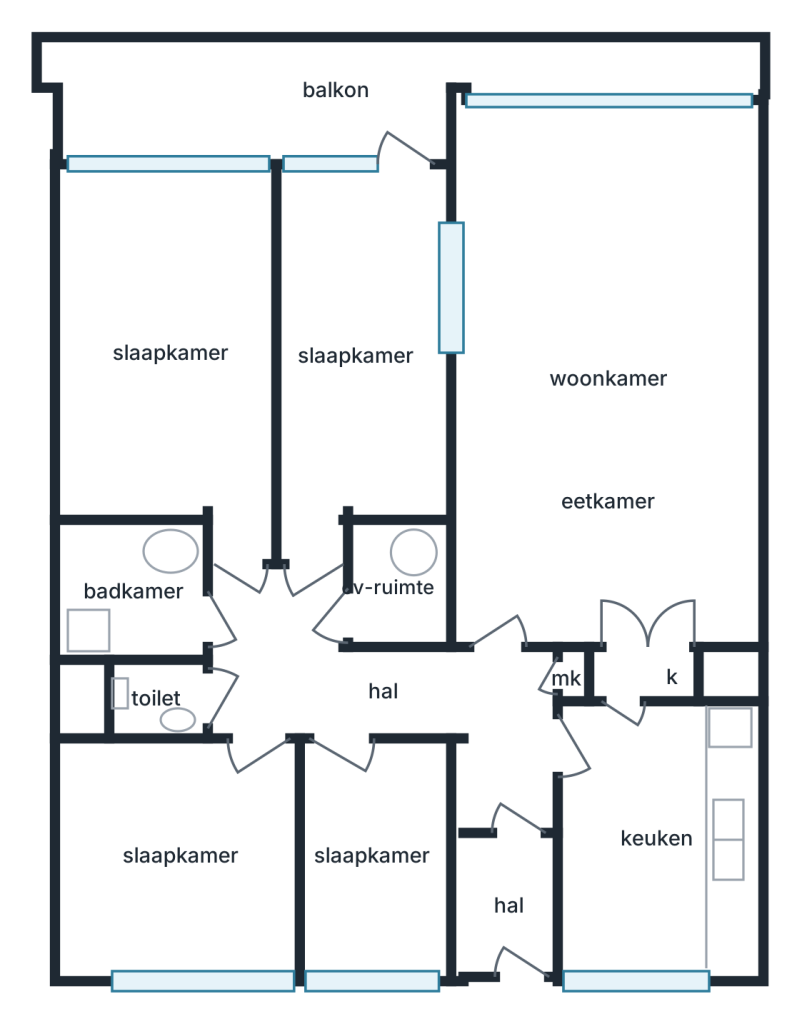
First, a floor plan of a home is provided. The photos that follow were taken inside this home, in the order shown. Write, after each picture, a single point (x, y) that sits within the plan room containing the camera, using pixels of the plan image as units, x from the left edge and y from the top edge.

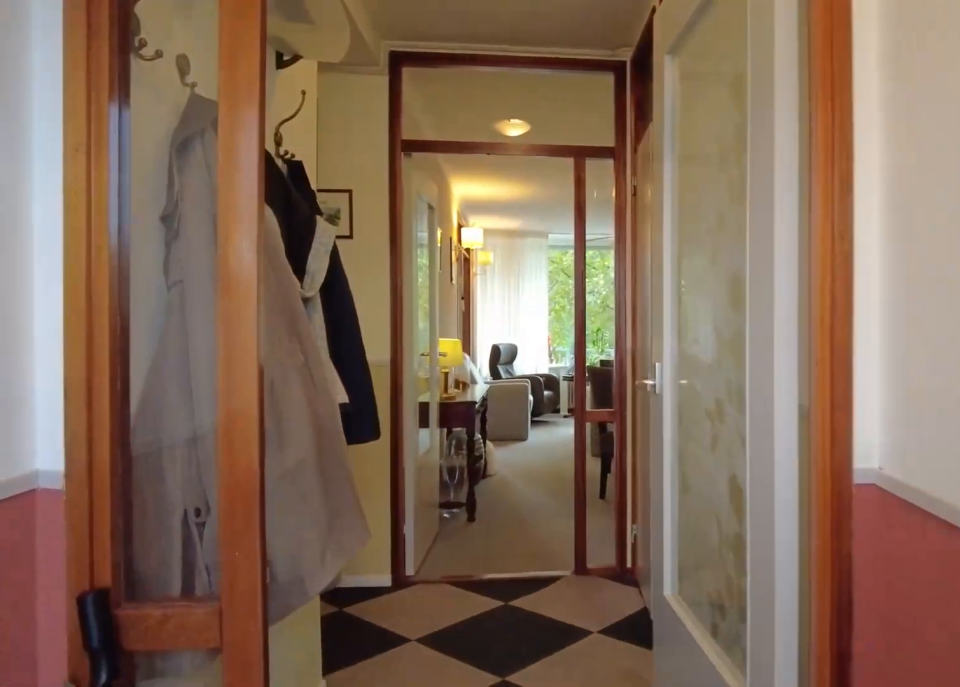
(507, 868)
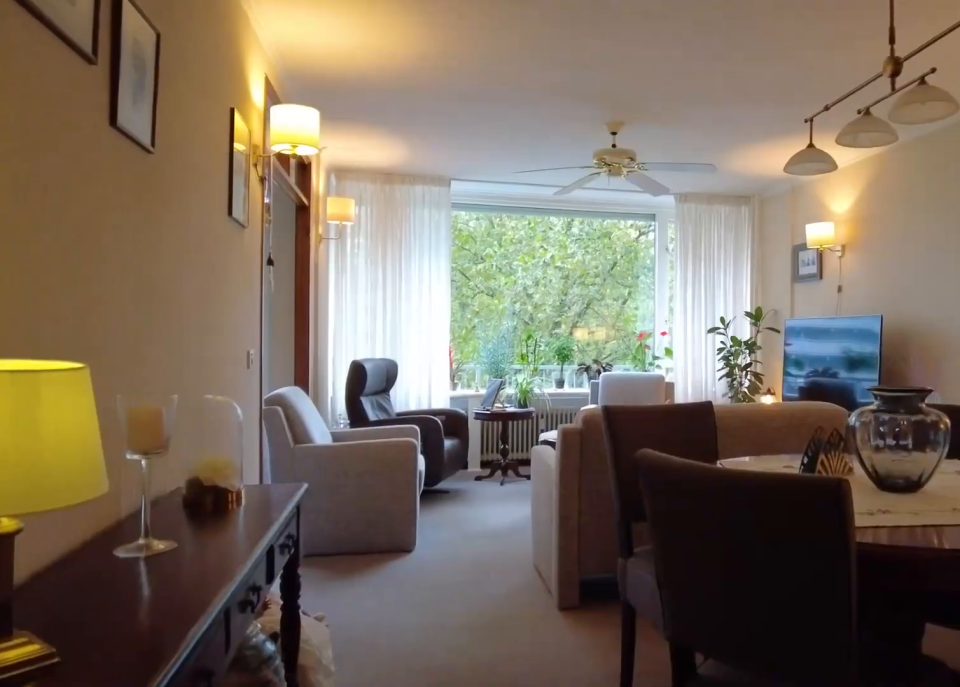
(606, 376)
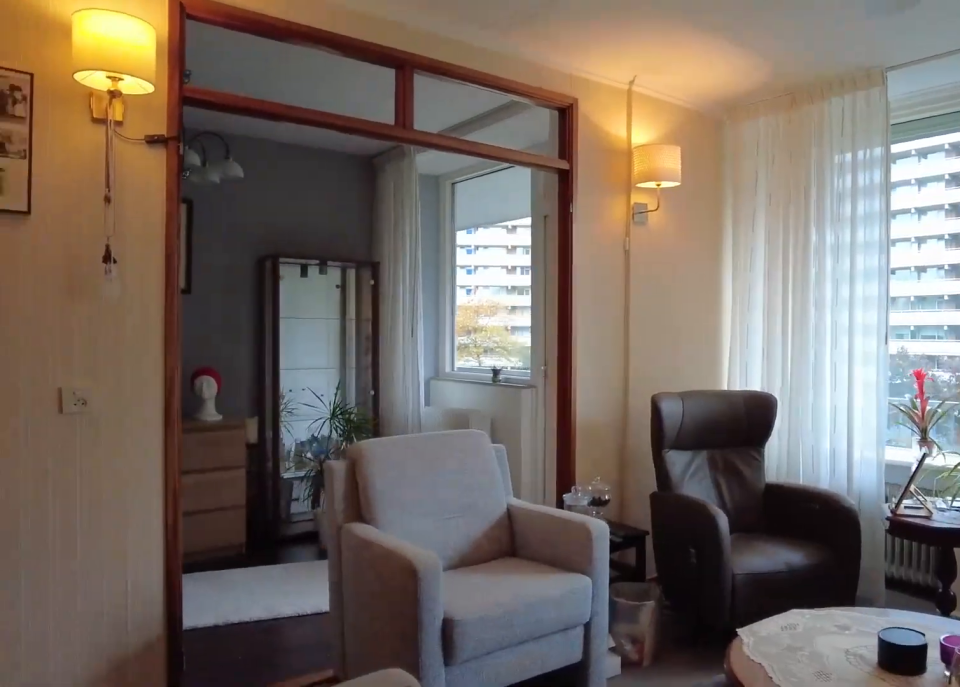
(606, 376)
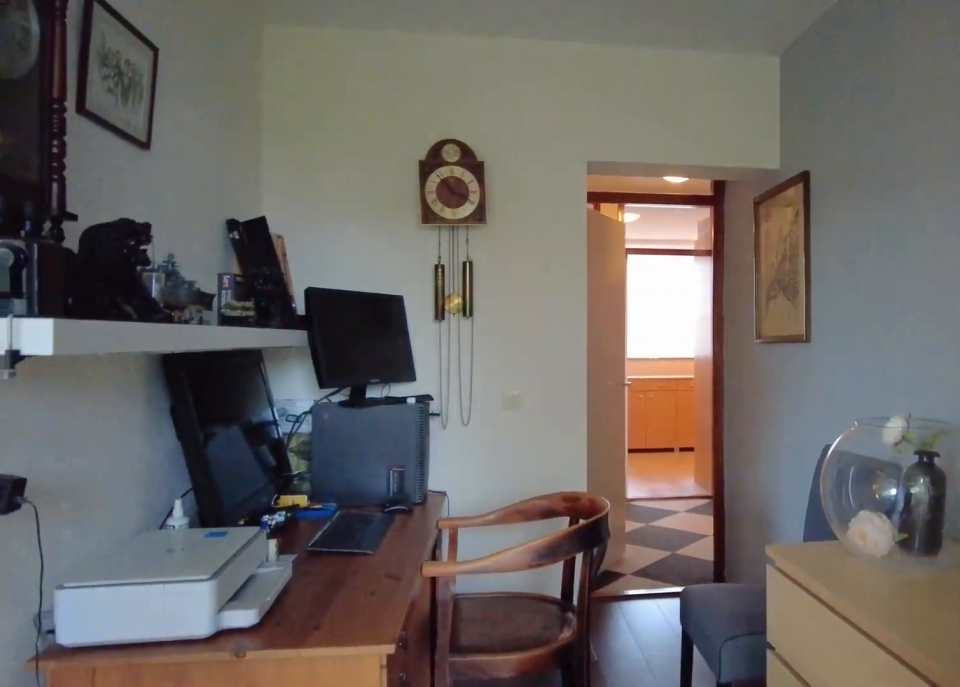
(357, 352)
